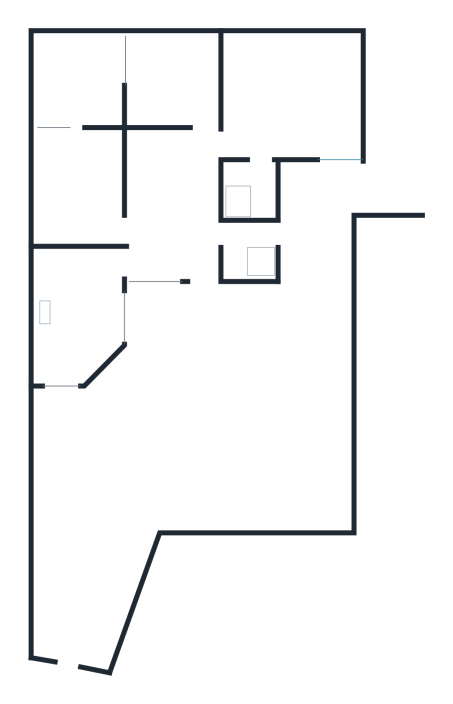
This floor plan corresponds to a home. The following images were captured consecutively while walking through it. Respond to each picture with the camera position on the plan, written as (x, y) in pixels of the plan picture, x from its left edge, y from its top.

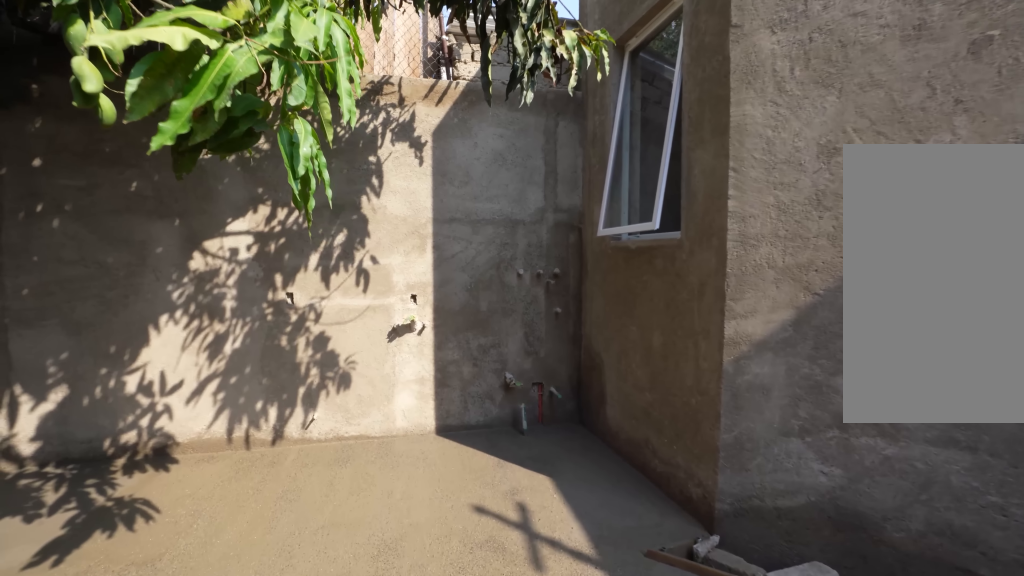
(137, 453)
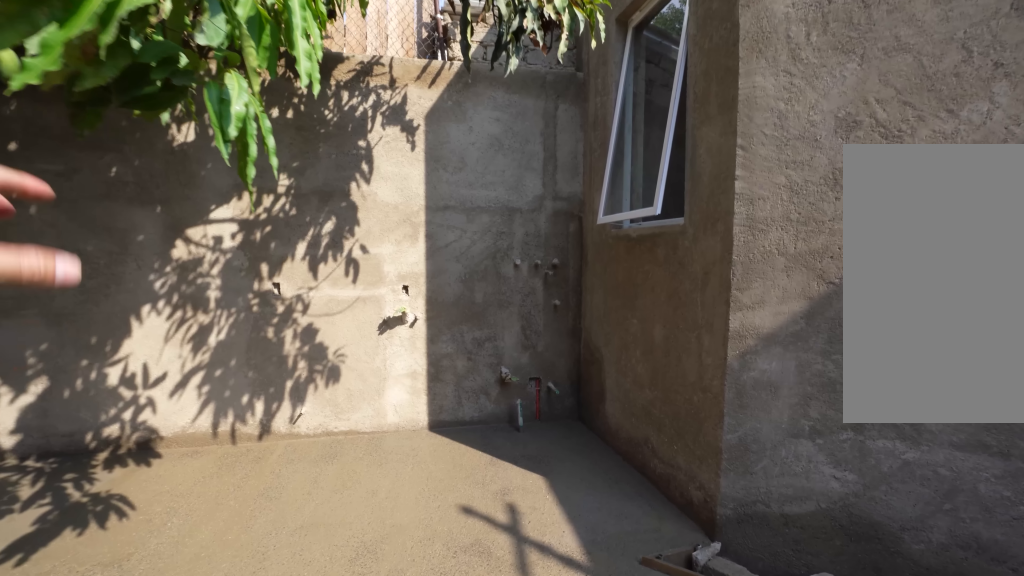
(127, 458)
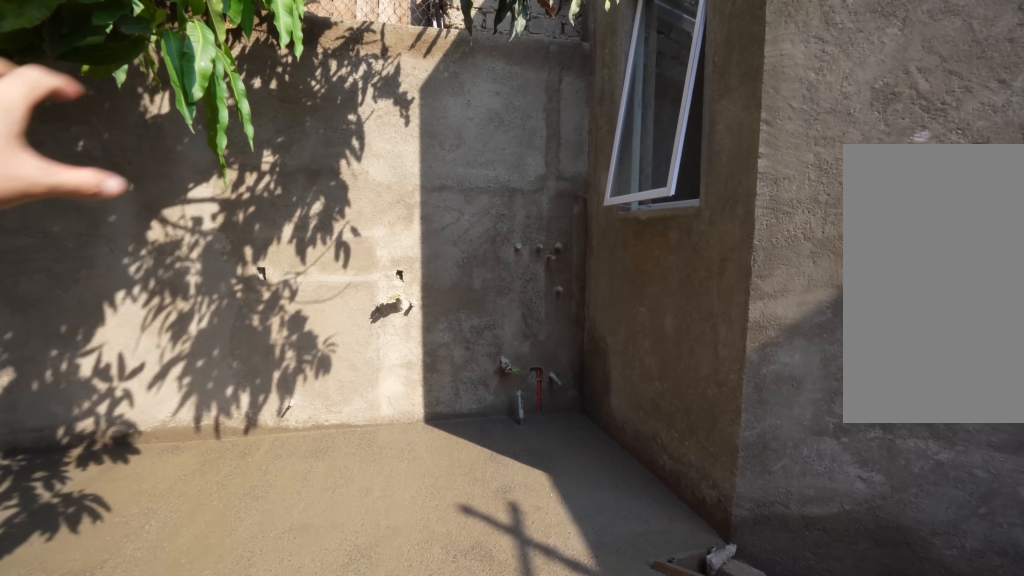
(123, 453)
